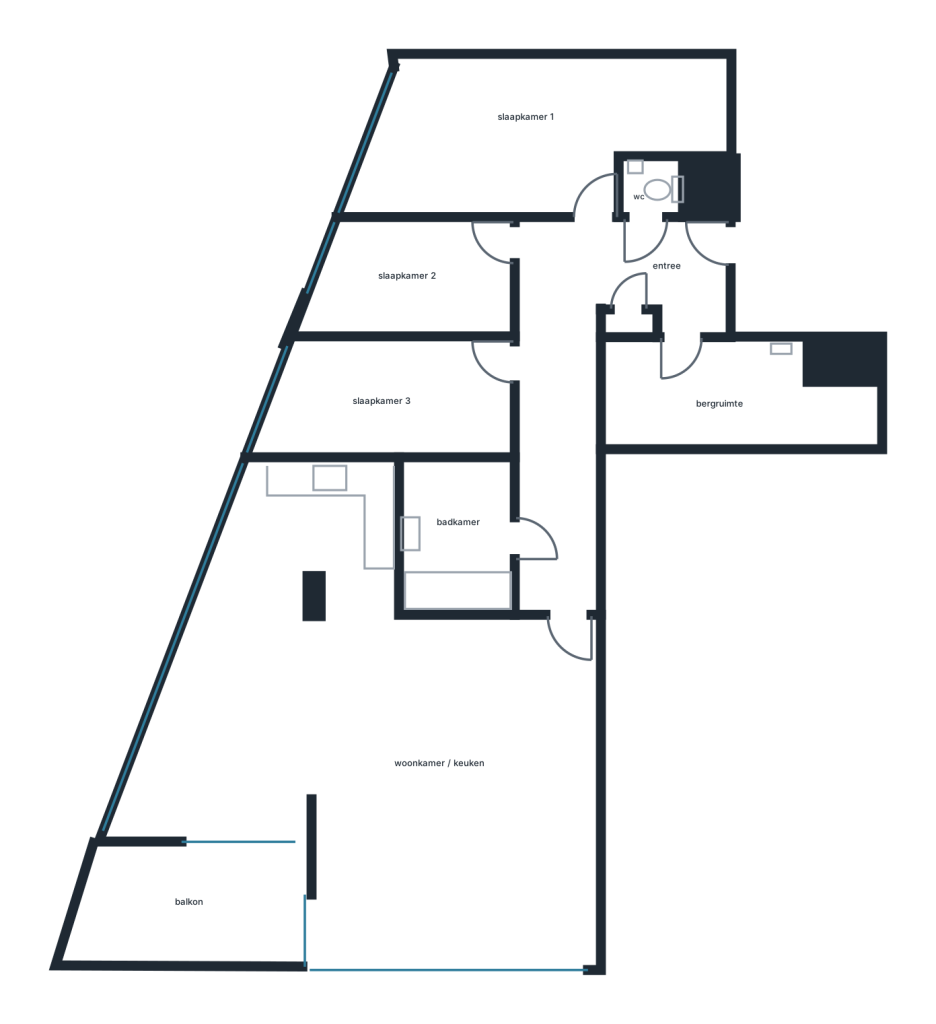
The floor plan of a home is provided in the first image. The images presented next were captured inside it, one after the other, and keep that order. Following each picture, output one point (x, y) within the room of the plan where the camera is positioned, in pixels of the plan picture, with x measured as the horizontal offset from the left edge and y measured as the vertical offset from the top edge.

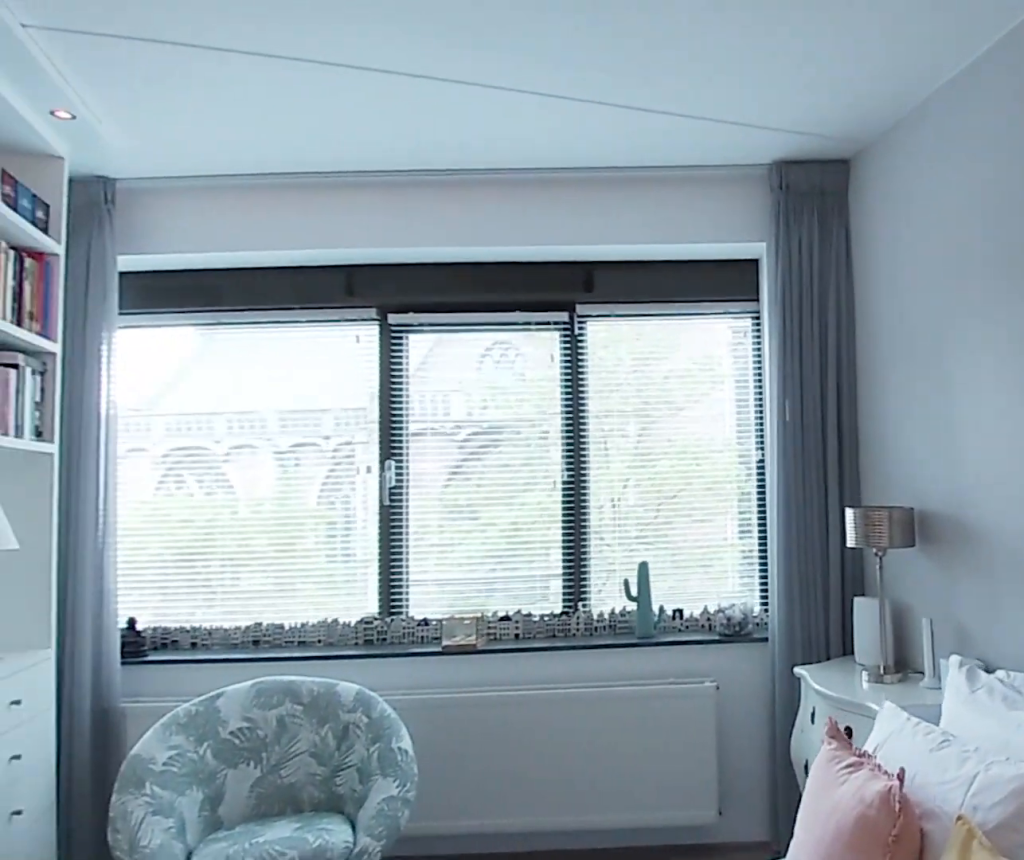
(529, 133)
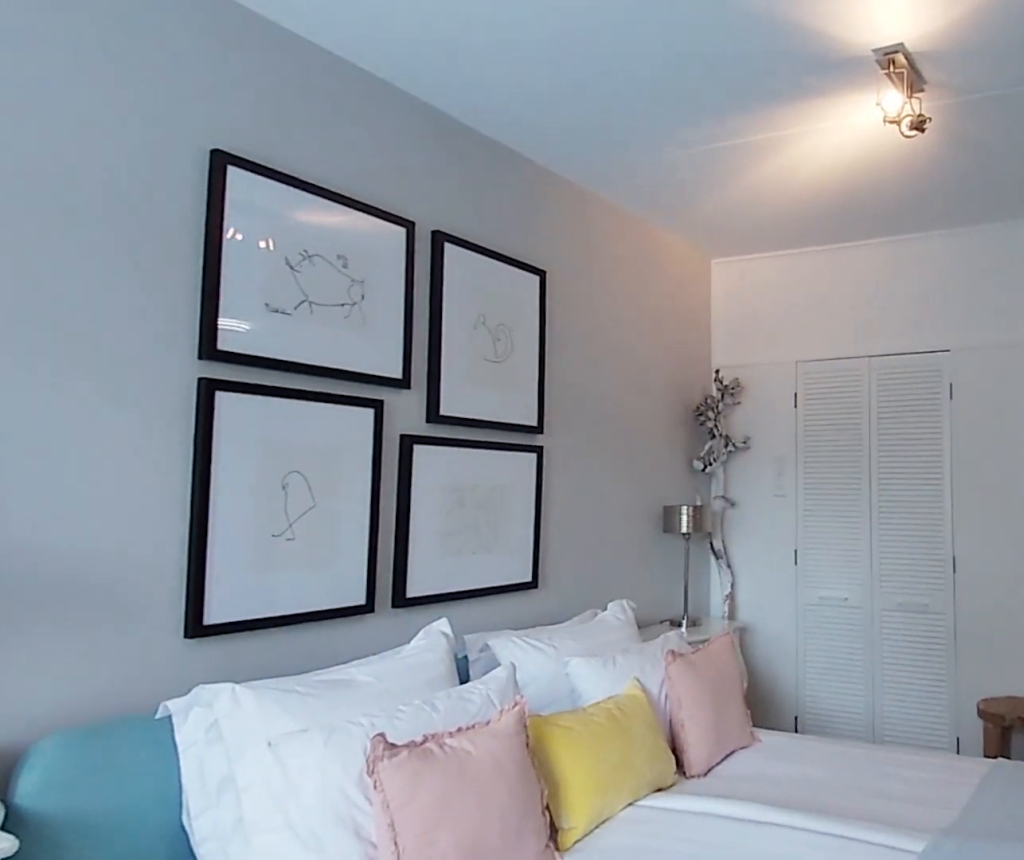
(529, 133)
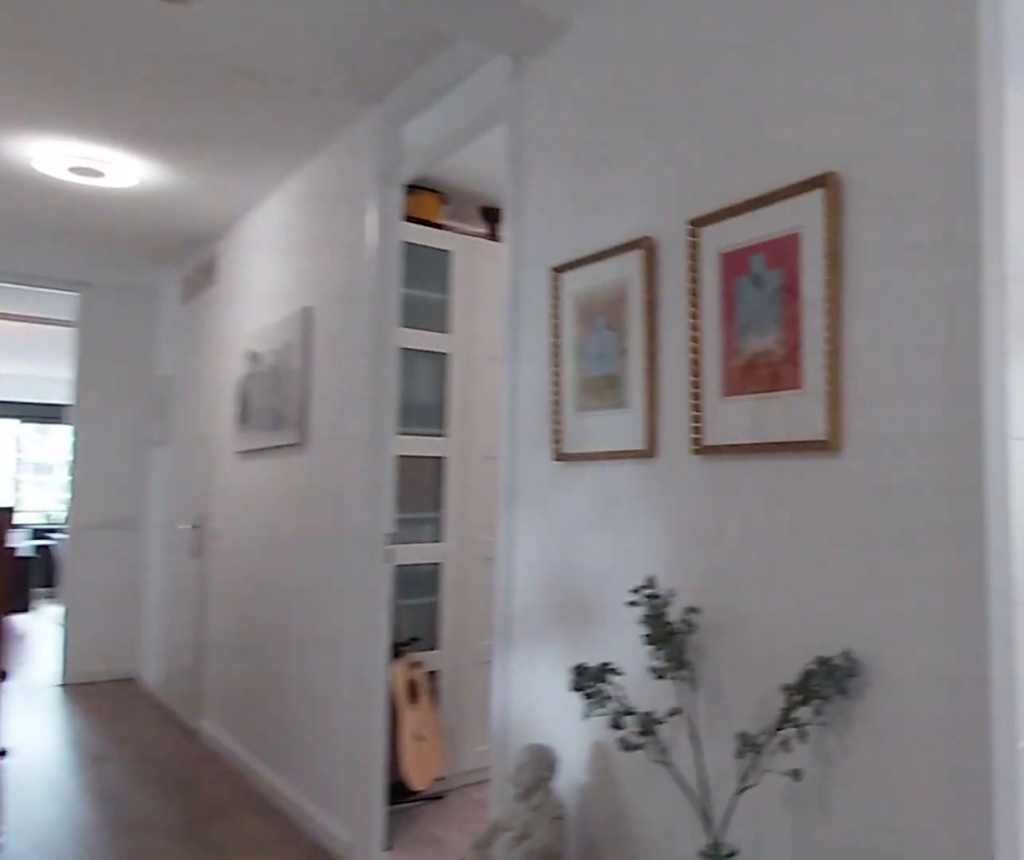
(587, 371)
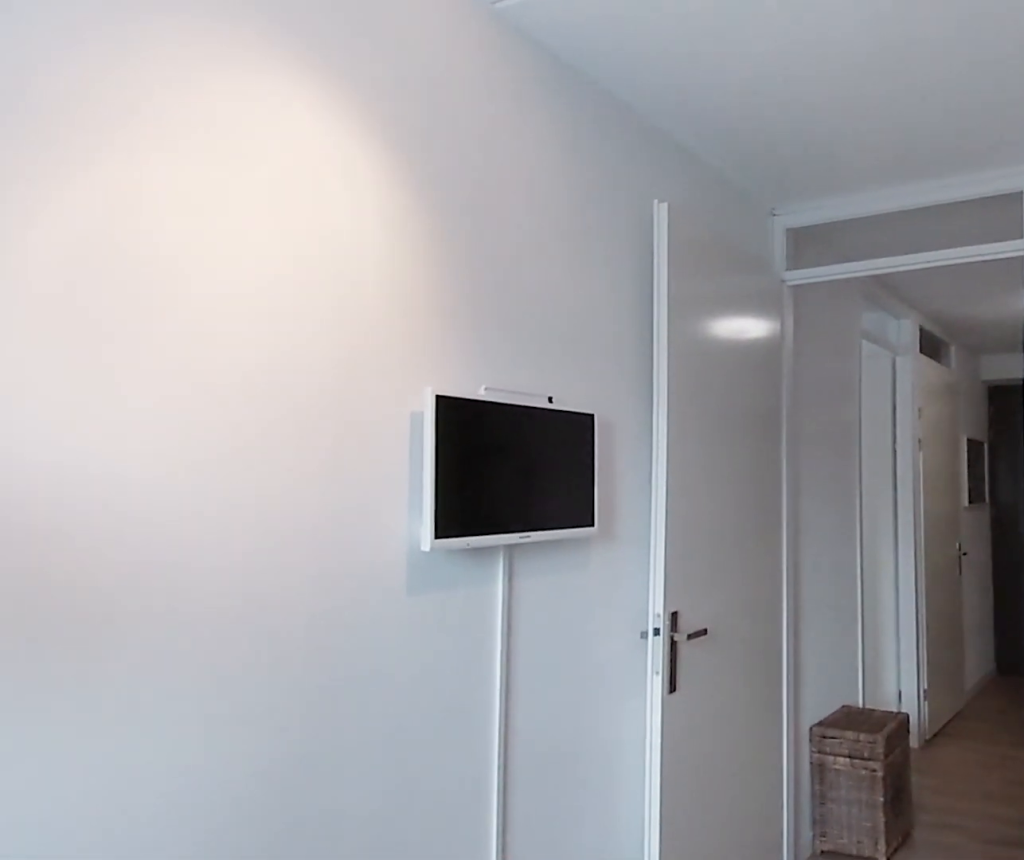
(414, 279)
